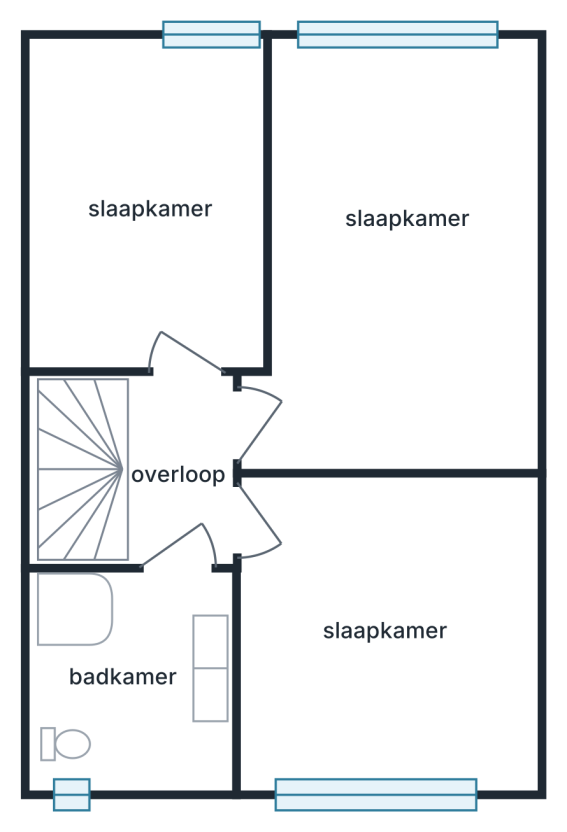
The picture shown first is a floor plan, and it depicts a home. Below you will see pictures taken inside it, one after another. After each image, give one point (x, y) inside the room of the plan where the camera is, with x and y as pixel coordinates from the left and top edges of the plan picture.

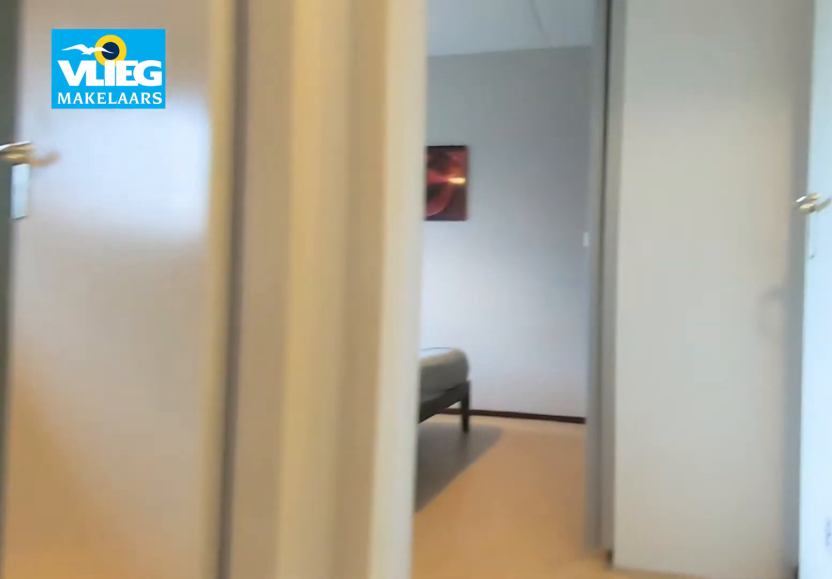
(178, 478)
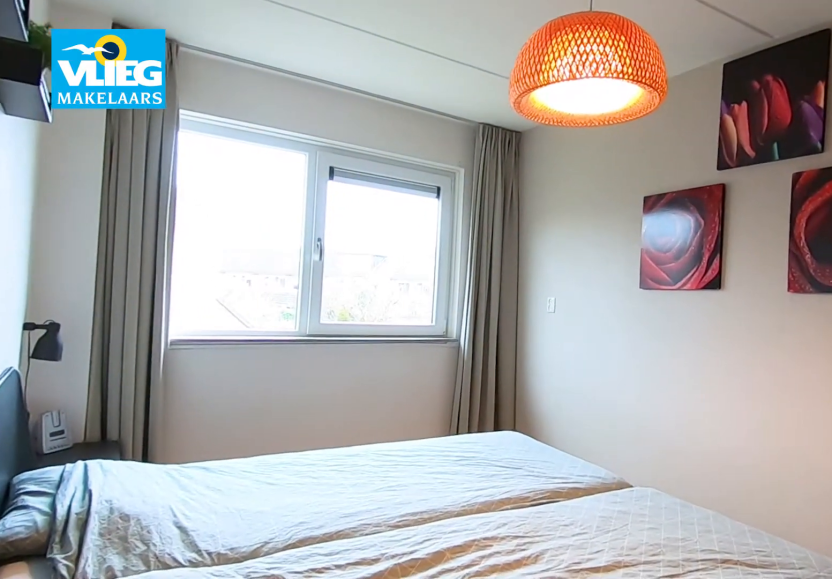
(394, 191)
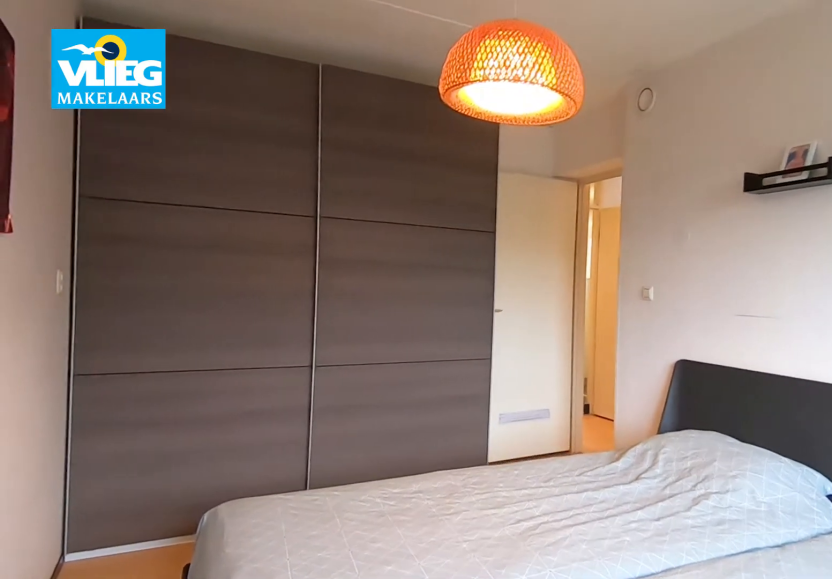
(394, 191)
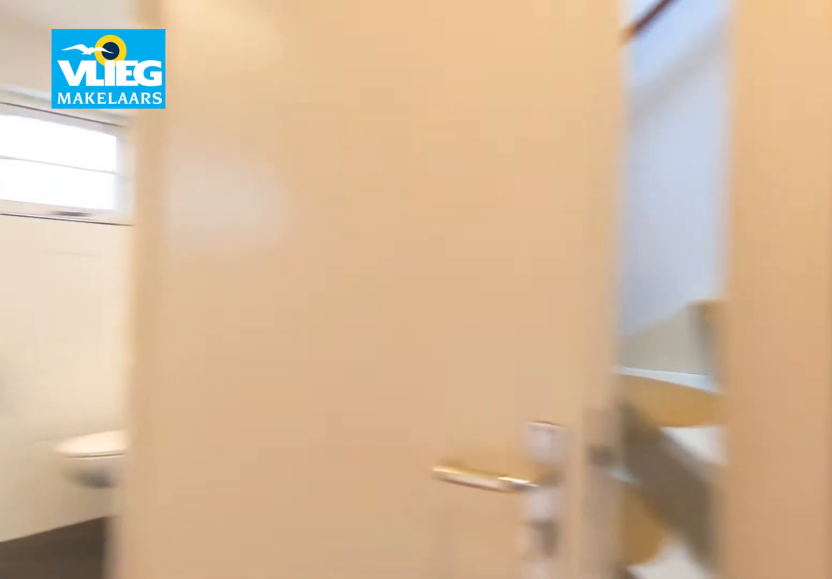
(177, 478)
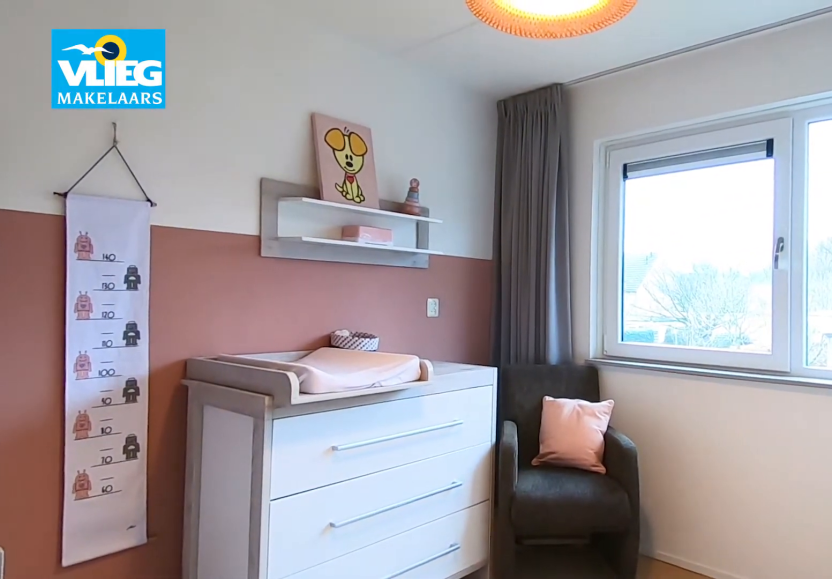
(384, 629)
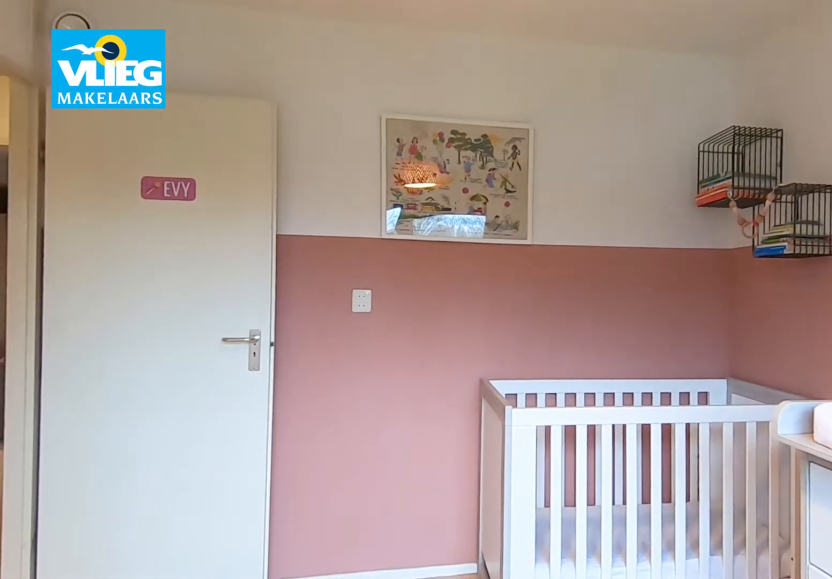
(384, 629)
